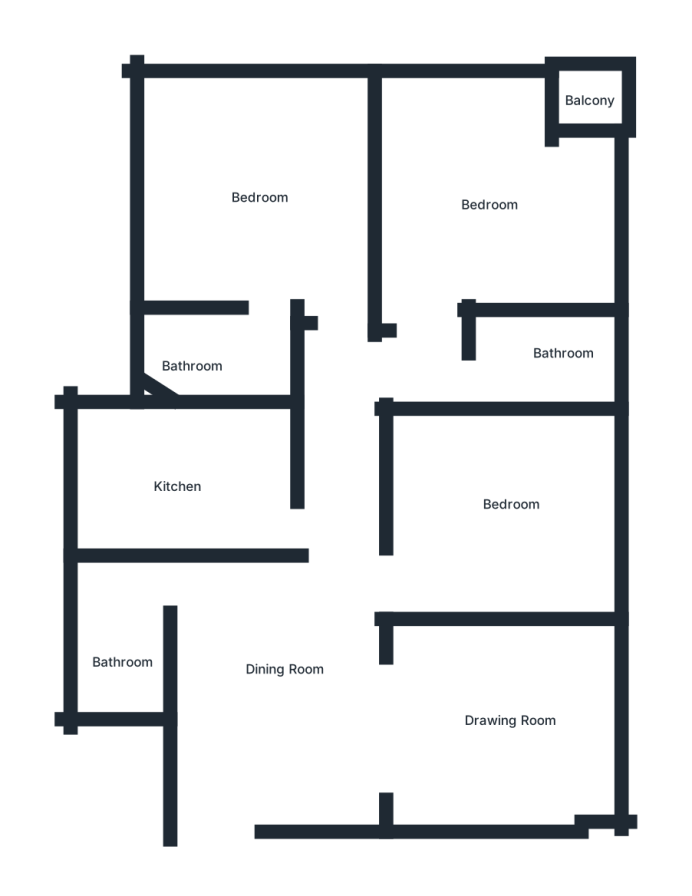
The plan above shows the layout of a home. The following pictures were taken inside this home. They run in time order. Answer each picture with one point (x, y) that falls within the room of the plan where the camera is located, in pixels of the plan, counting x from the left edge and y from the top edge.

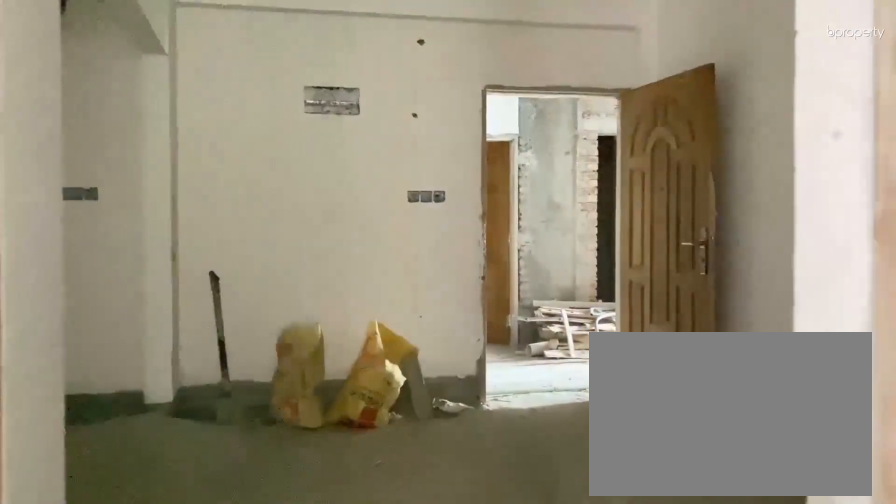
(266, 681)
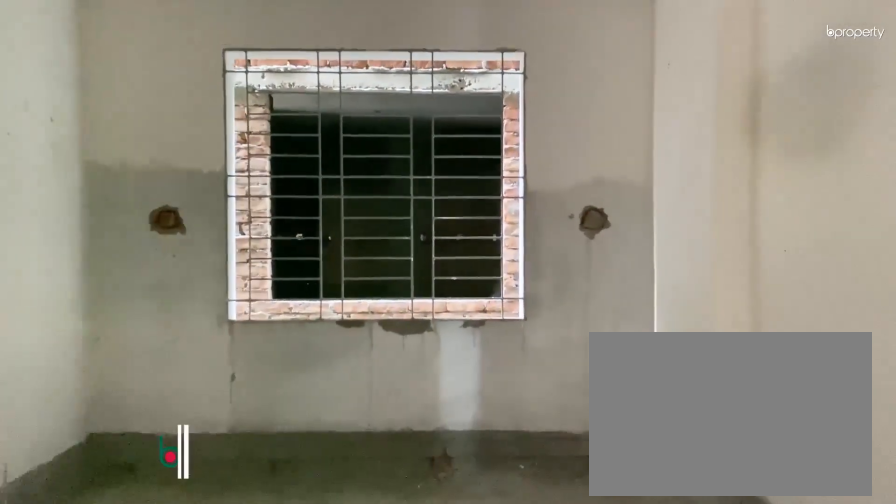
(505, 725)
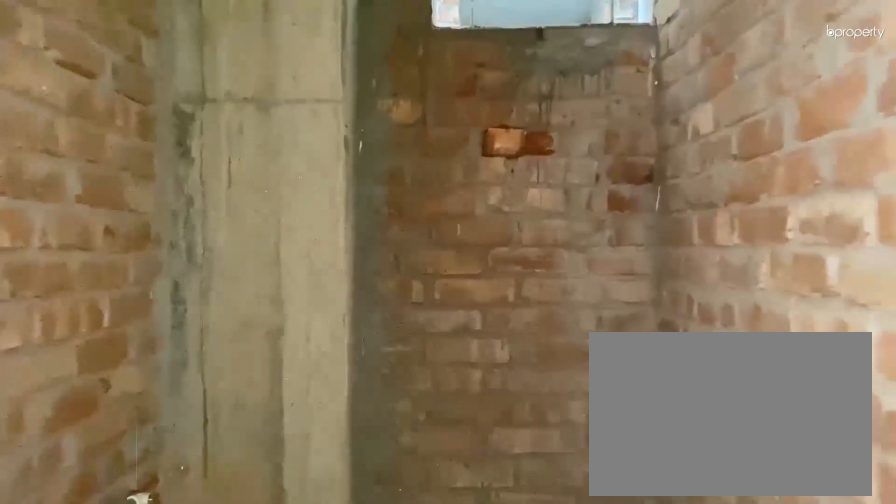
(538, 354)
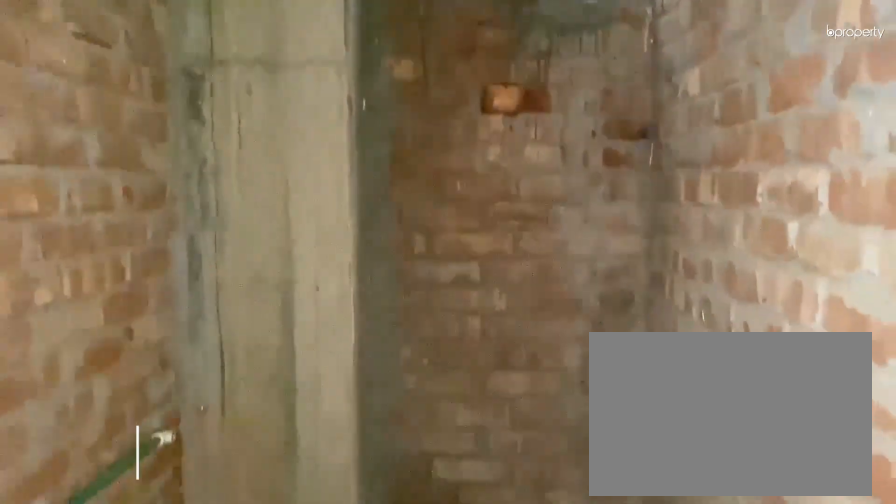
(538, 354)
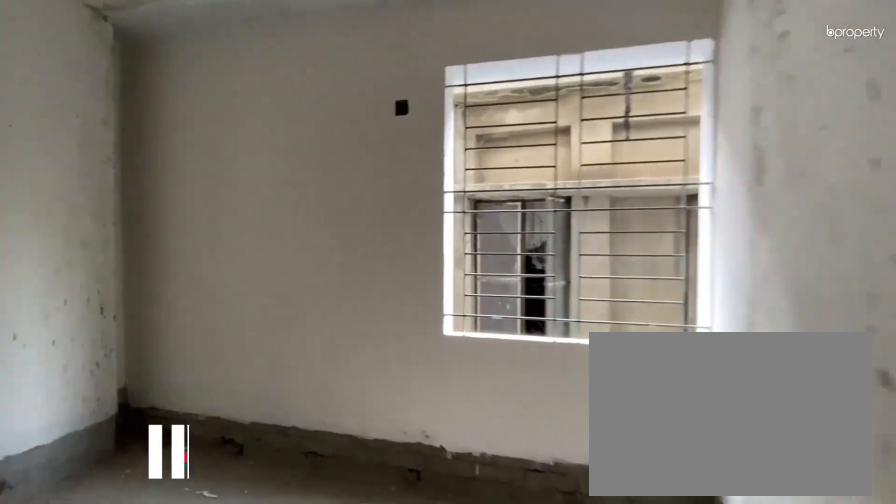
(257, 234)
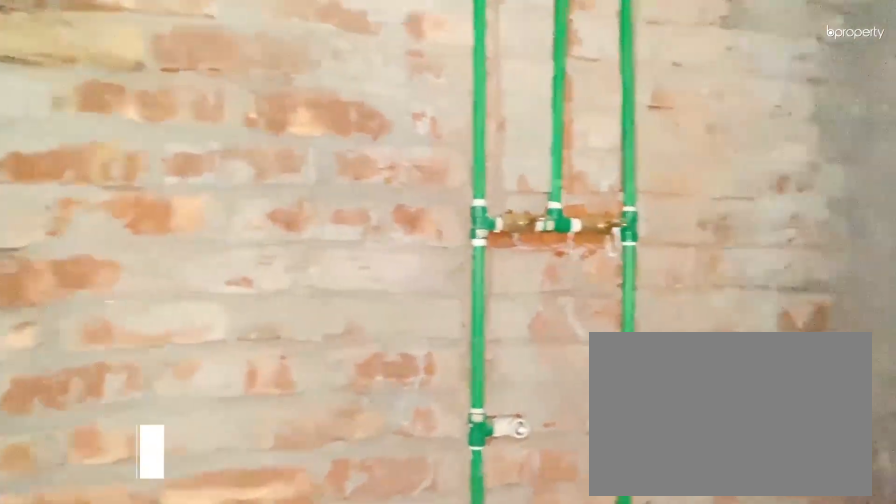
(211, 361)
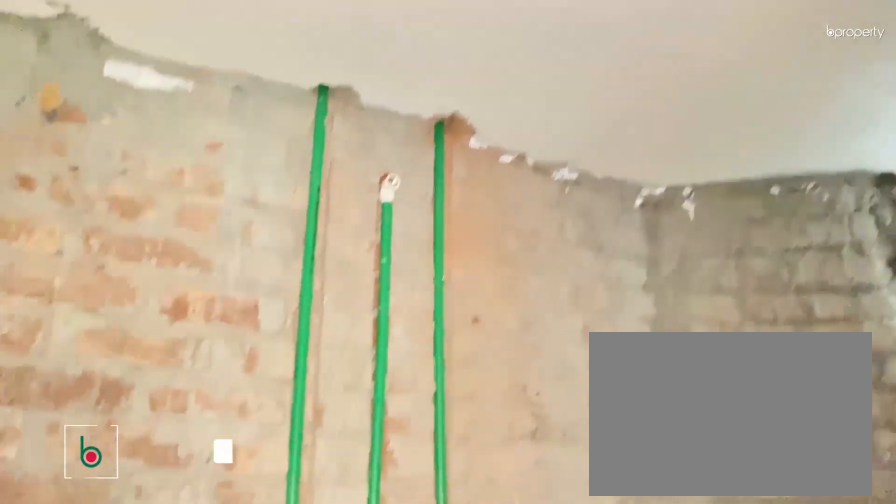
(211, 361)
